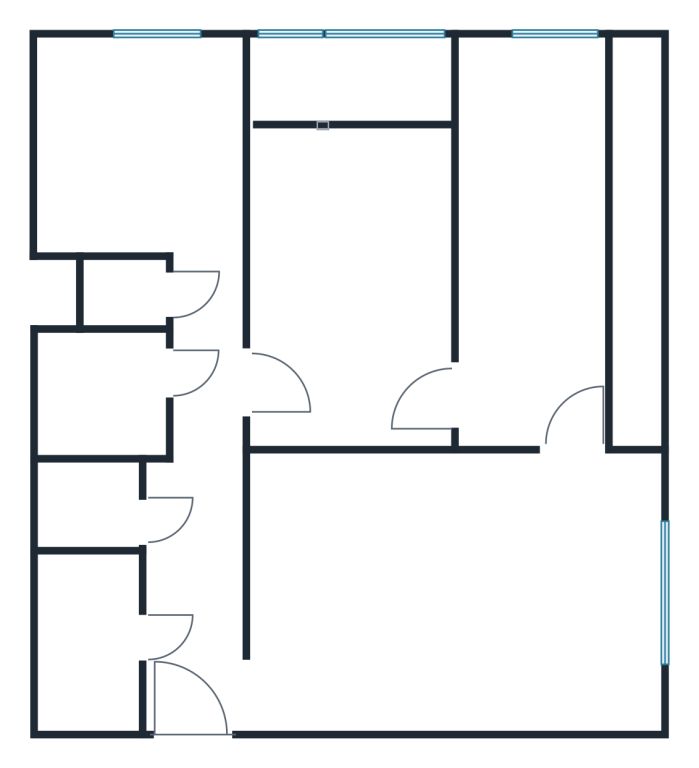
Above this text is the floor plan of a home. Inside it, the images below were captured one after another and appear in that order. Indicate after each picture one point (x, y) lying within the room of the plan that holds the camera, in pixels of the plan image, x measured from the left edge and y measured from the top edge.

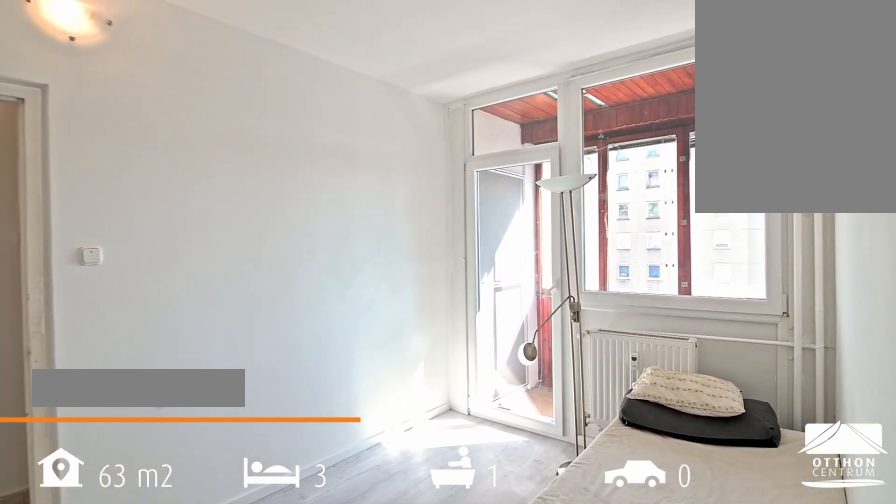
(359, 285)
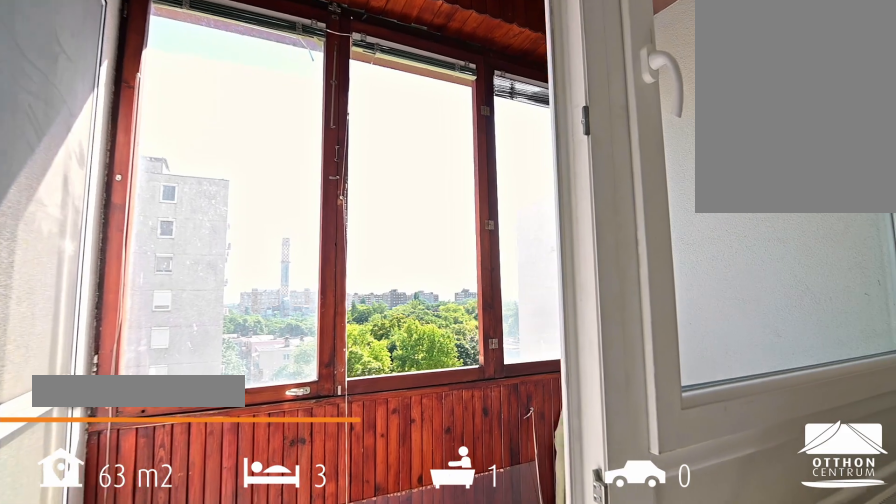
(353, 83)
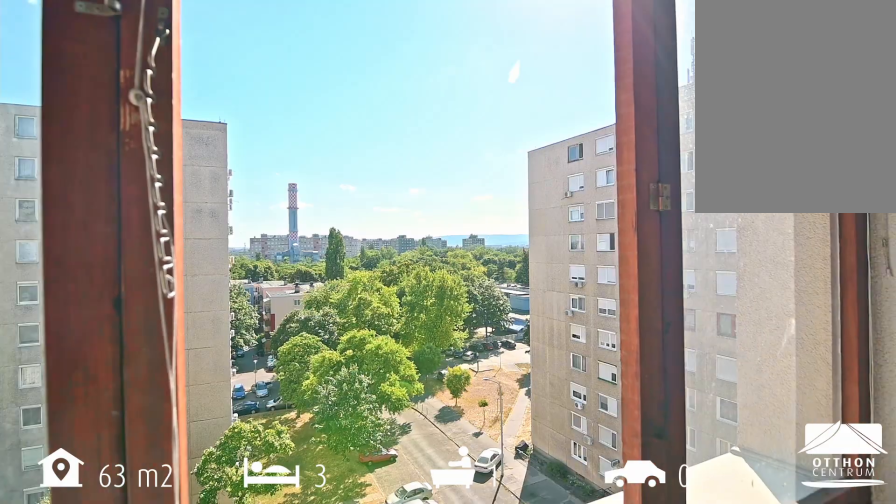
(353, 83)
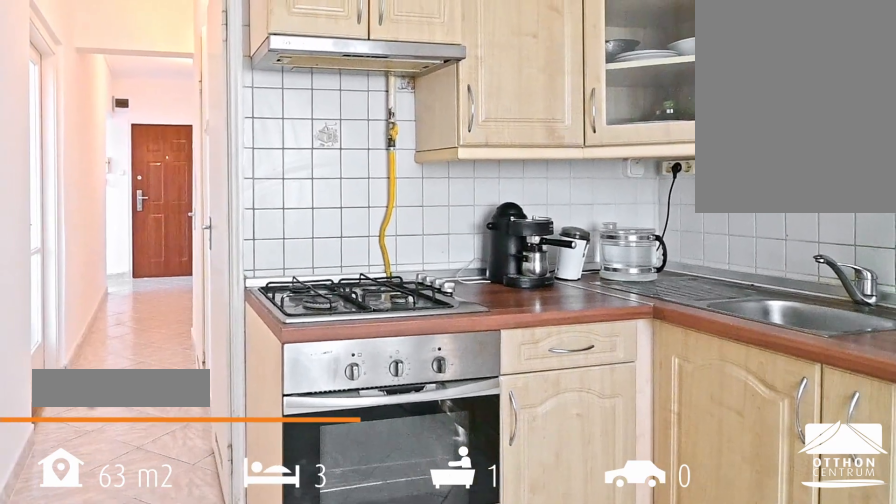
(136, 144)
